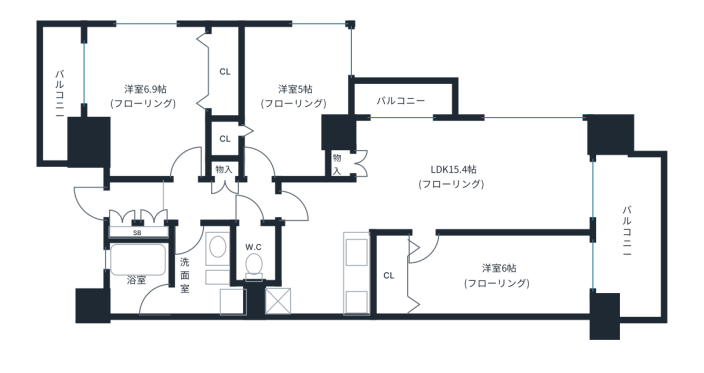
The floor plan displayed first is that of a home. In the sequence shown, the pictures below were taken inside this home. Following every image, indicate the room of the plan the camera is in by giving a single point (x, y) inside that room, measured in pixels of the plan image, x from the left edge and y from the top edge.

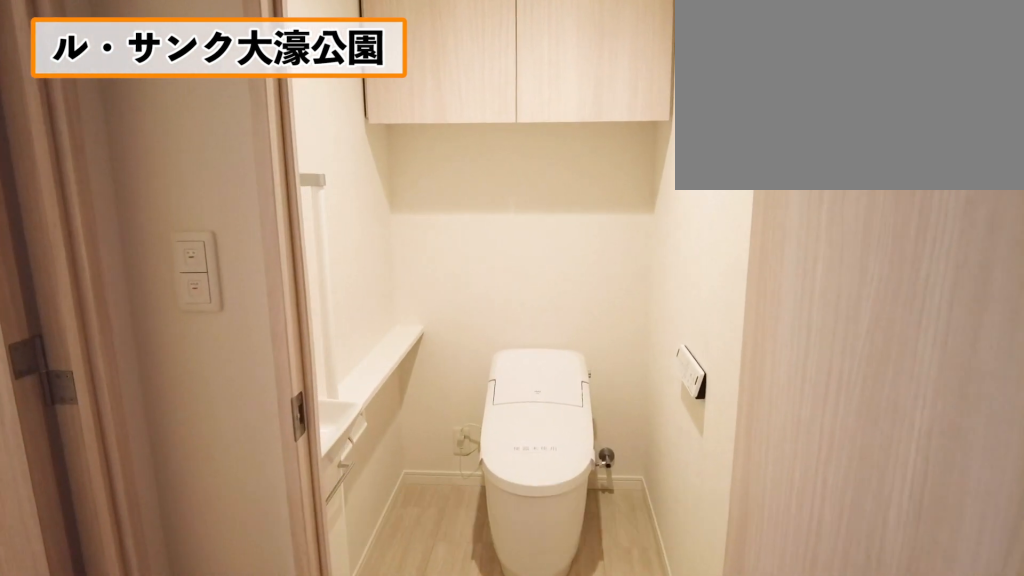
(257, 258)
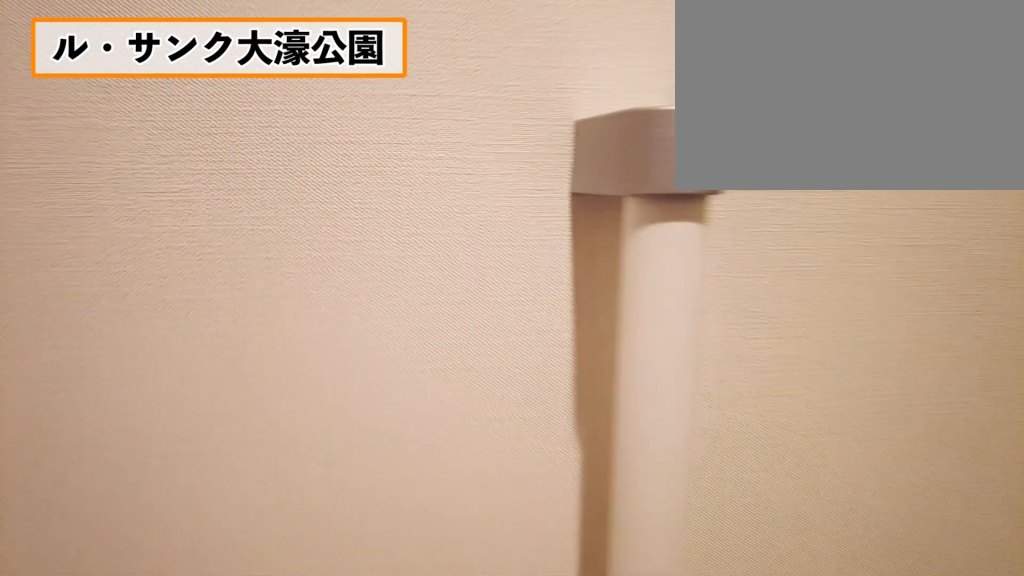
(257, 258)
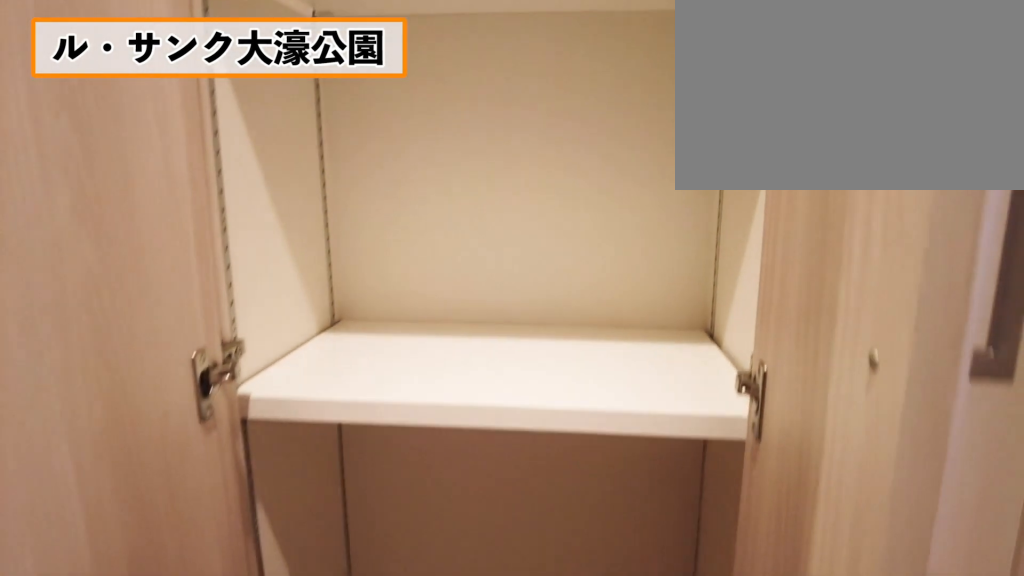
(224, 197)
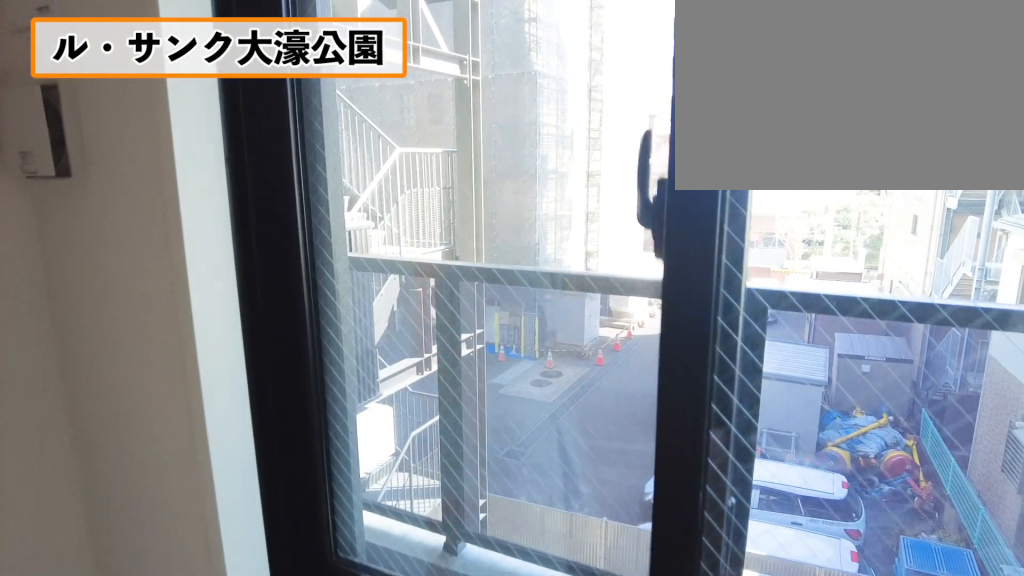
(146, 94)
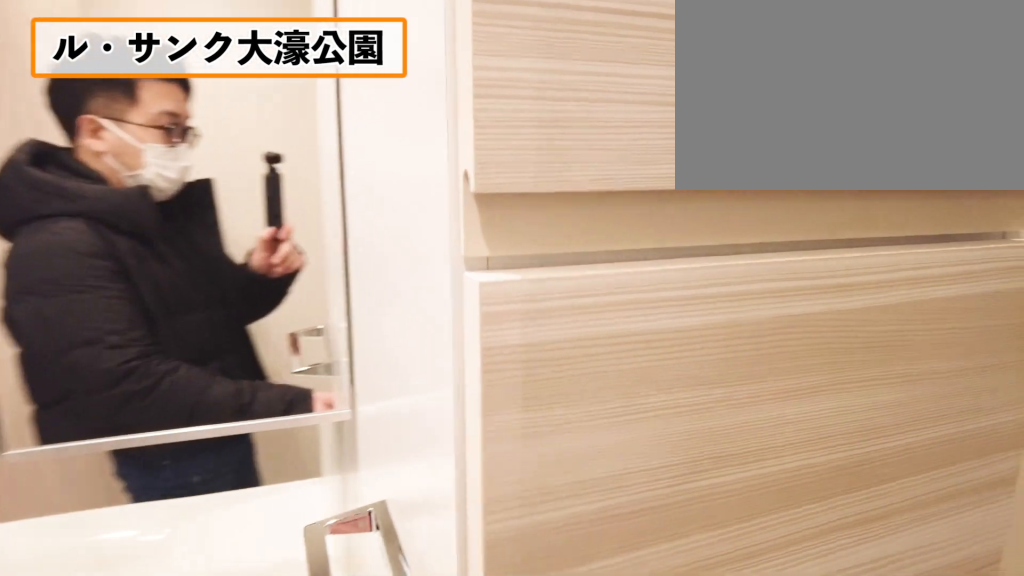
(195, 259)
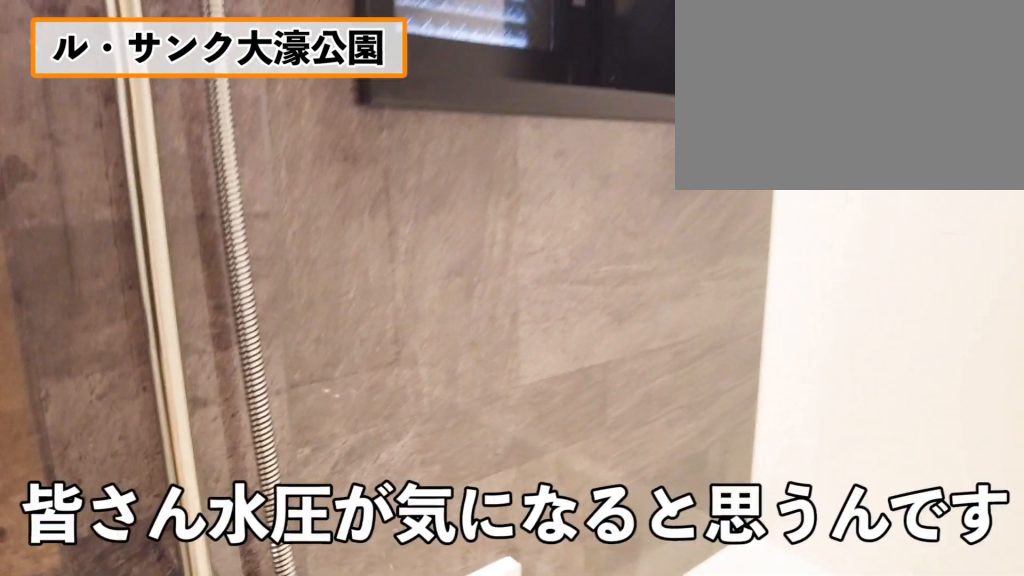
(150, 283)
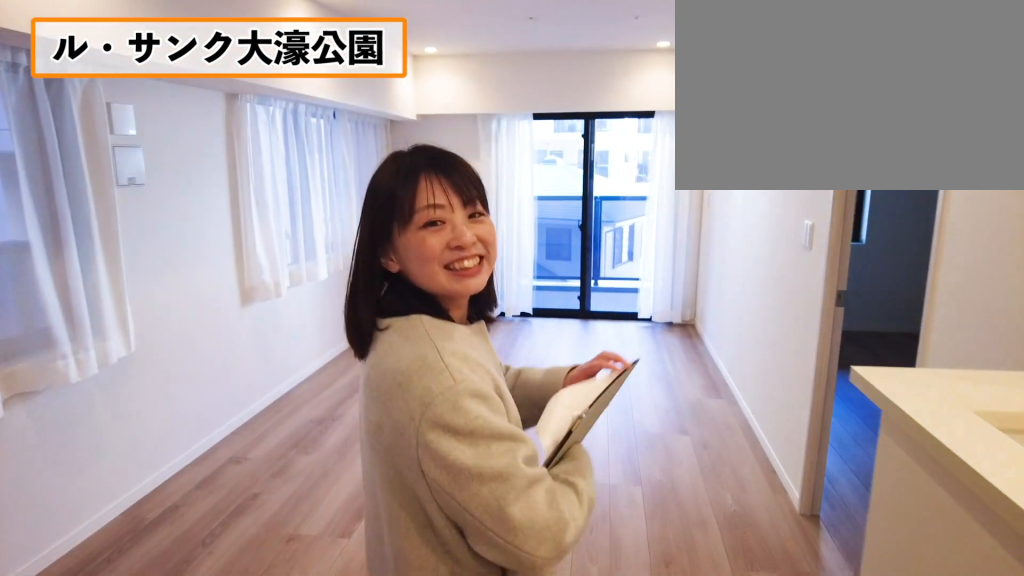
(463, 180)
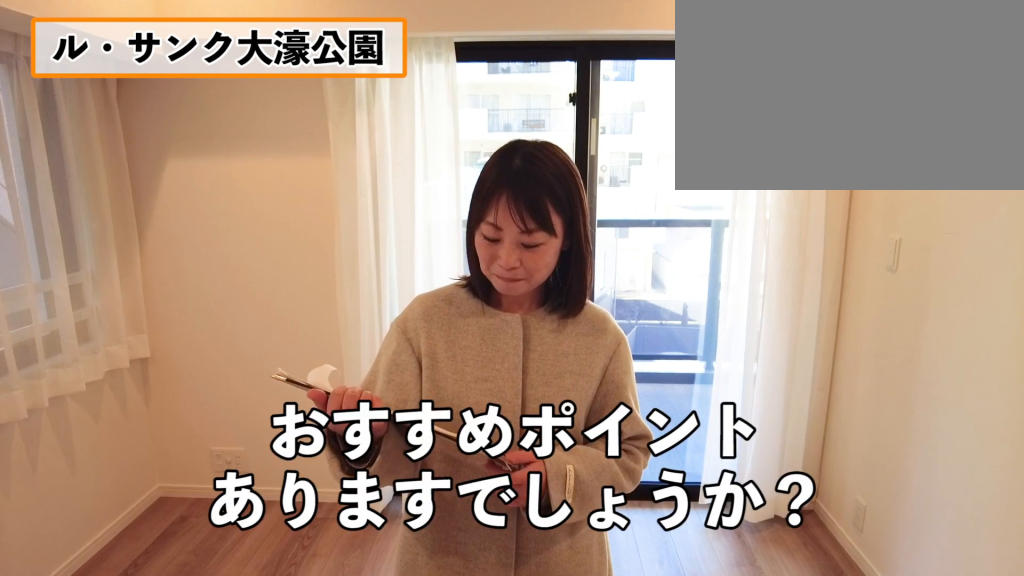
(463, 180)
